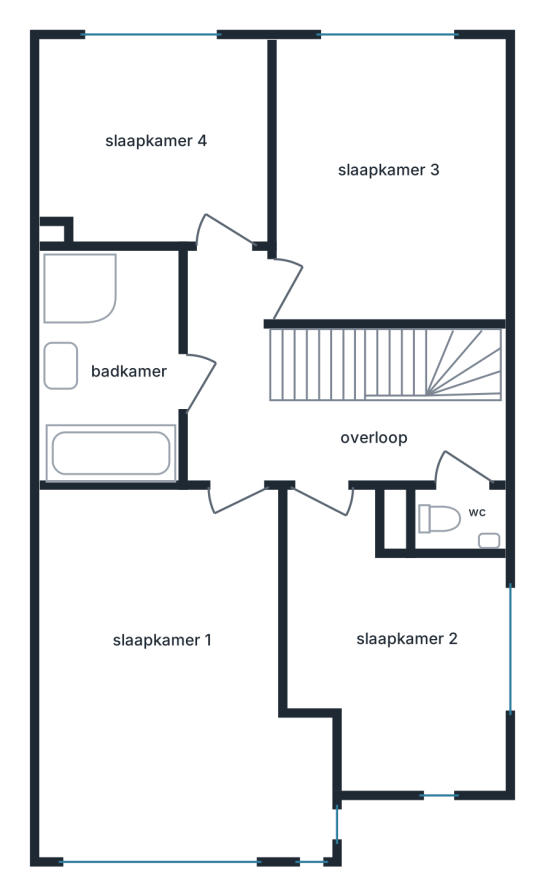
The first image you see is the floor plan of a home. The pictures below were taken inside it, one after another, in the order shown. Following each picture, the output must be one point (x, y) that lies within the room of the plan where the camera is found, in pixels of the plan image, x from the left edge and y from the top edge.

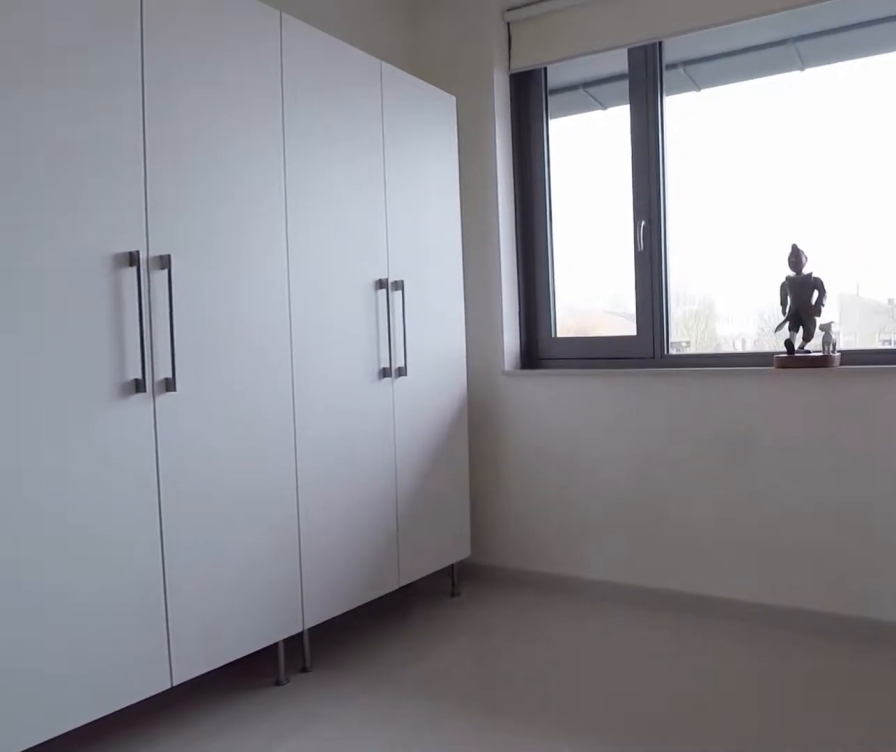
(156, 127)
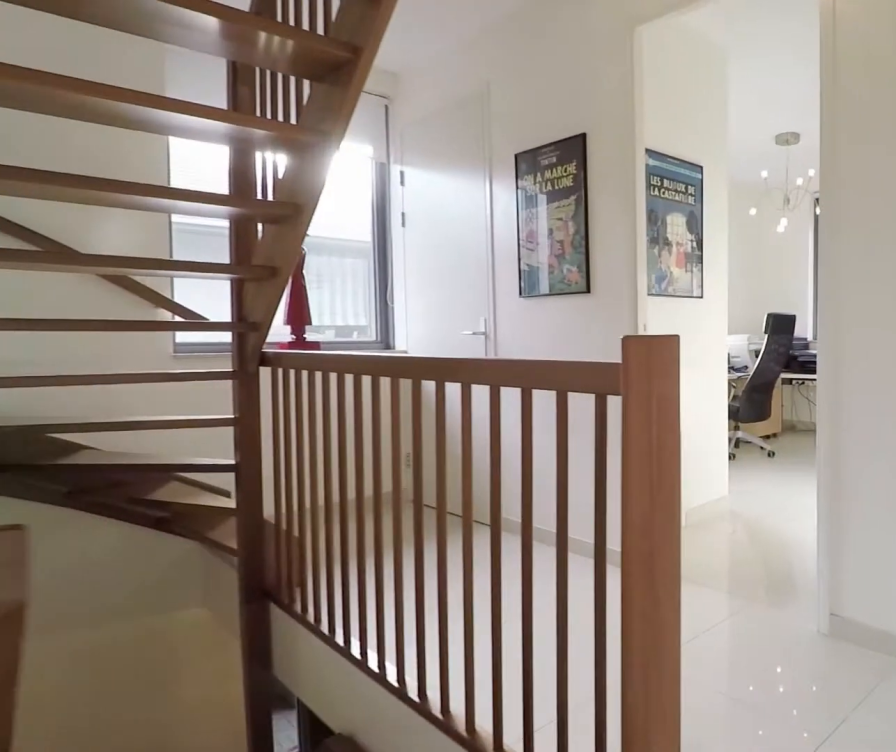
(420, 465)
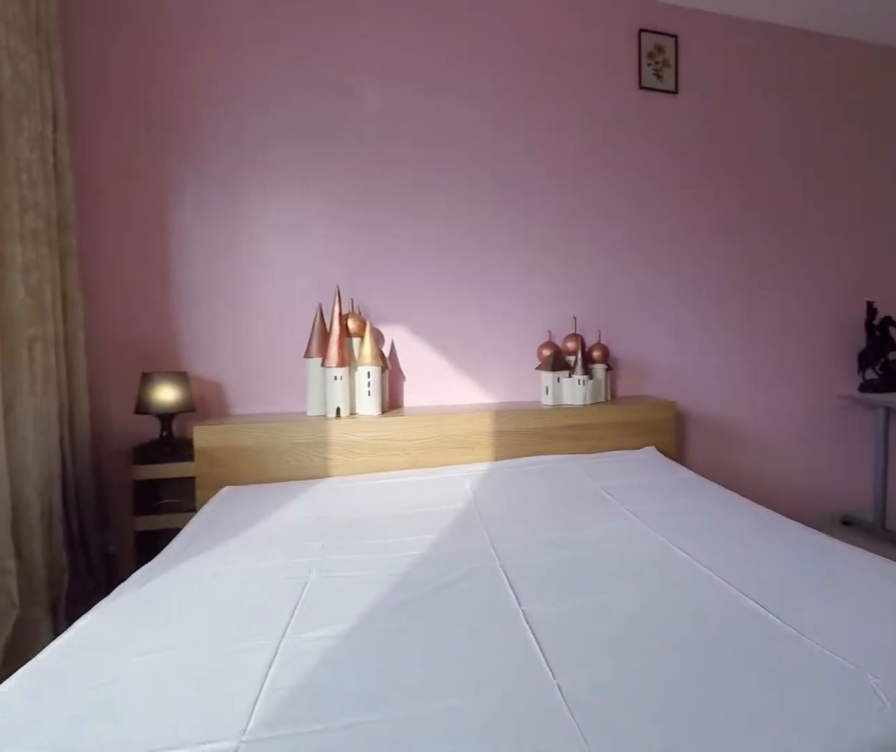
(187, 719)
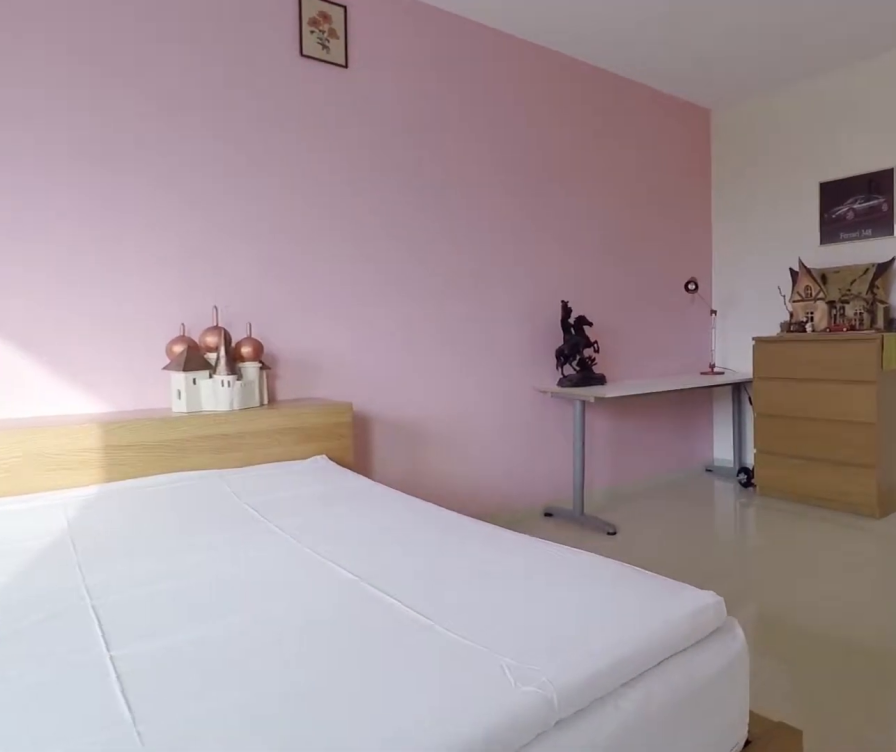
(187, 719)
